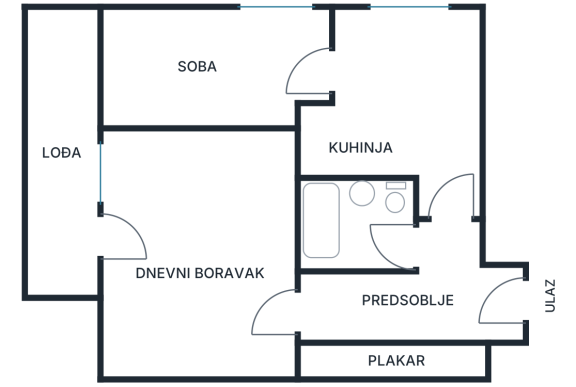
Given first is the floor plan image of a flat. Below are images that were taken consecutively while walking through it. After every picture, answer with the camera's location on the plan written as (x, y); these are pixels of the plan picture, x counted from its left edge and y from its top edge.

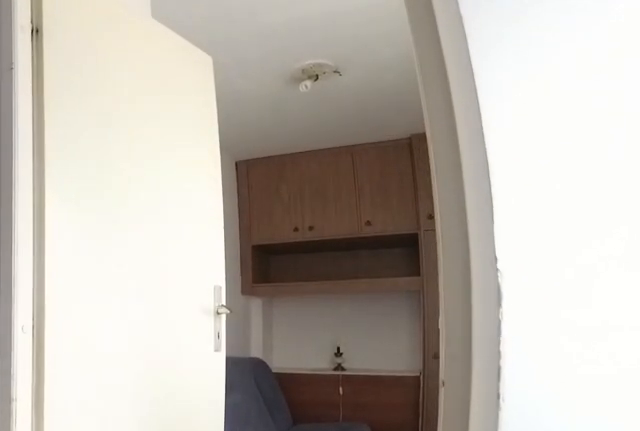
(459, 43)
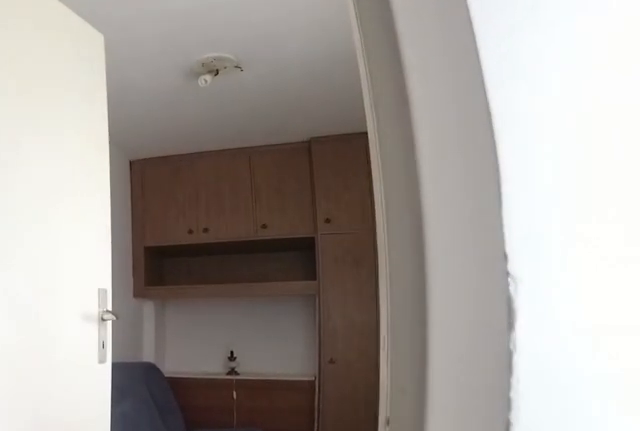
(452, 45)
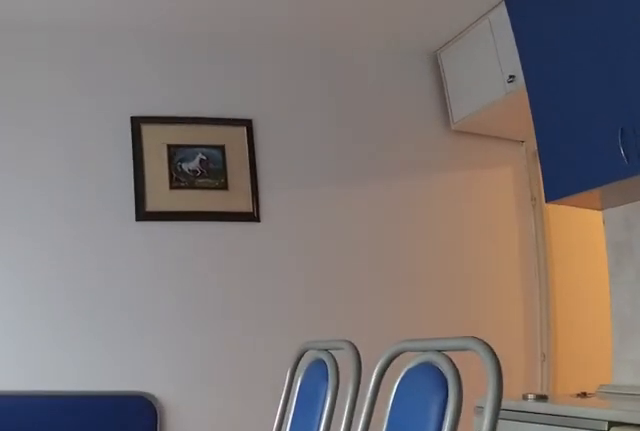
(316, 79)
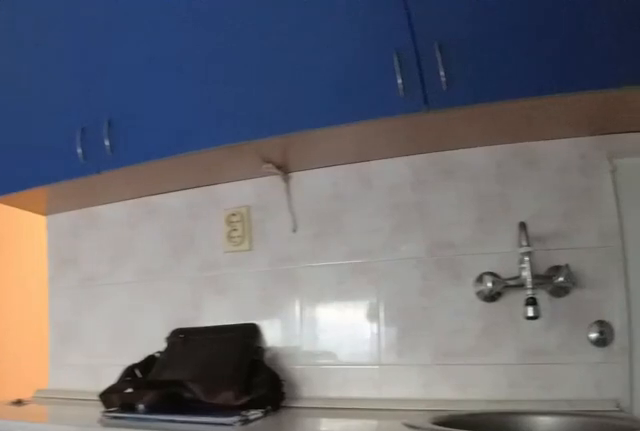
(338, 67)
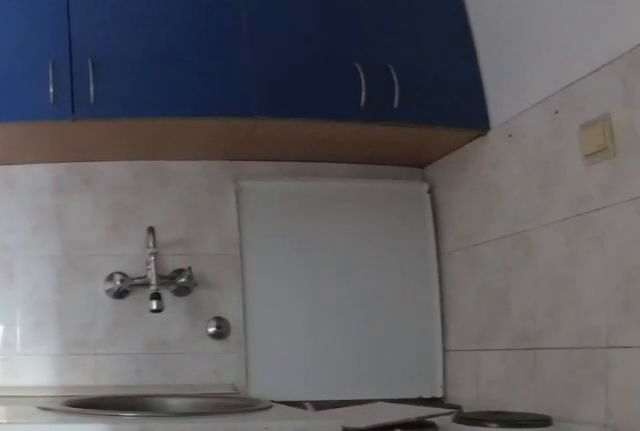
(345, 63)
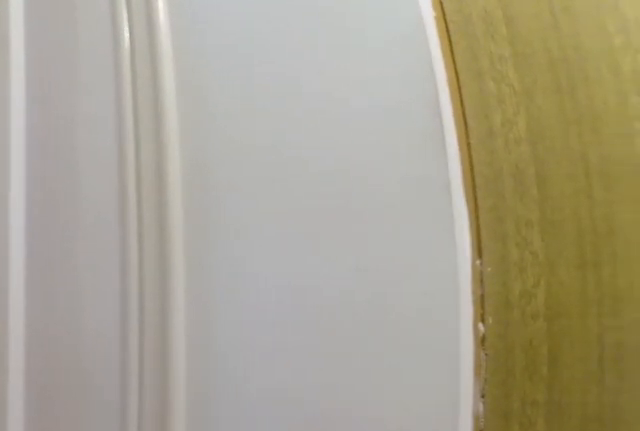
(445, 264)
